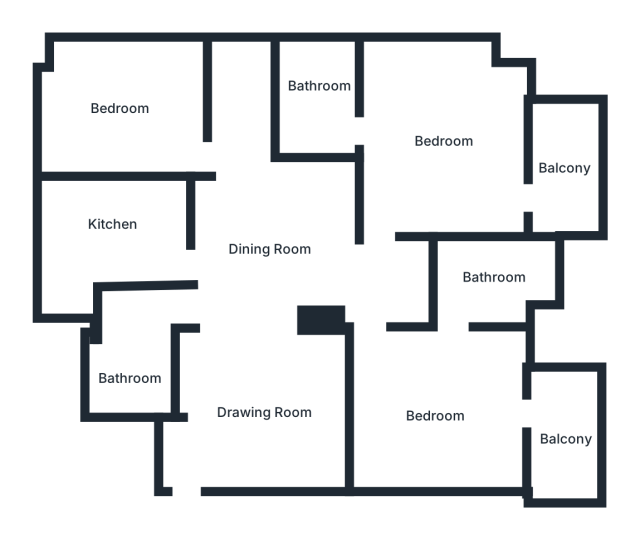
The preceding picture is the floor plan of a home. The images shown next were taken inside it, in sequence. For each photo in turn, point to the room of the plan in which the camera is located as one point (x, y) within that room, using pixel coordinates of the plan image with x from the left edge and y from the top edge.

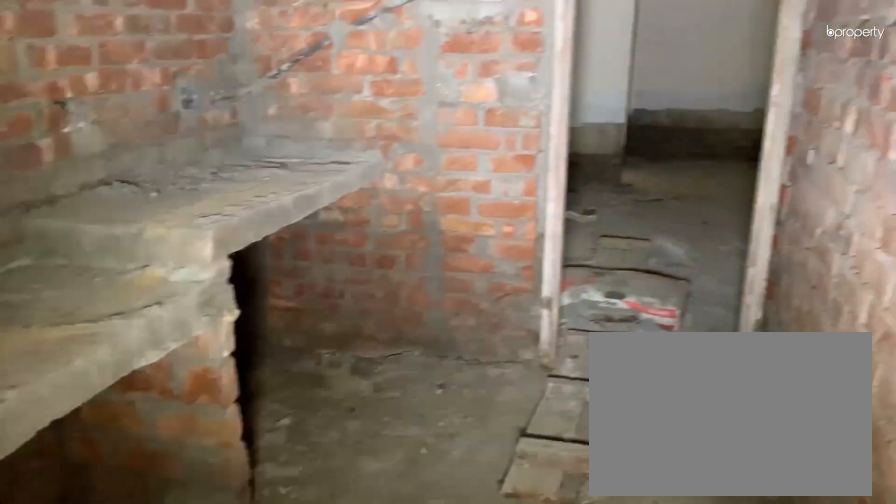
(99, 232)
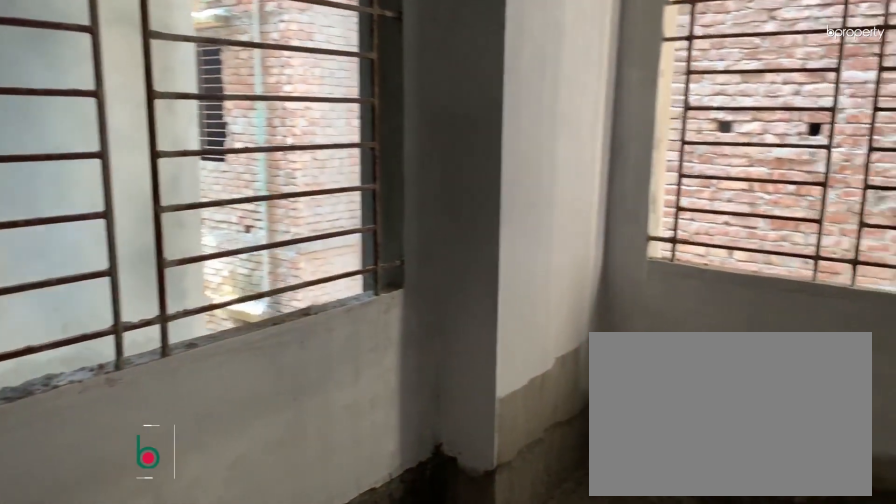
(120, 110)
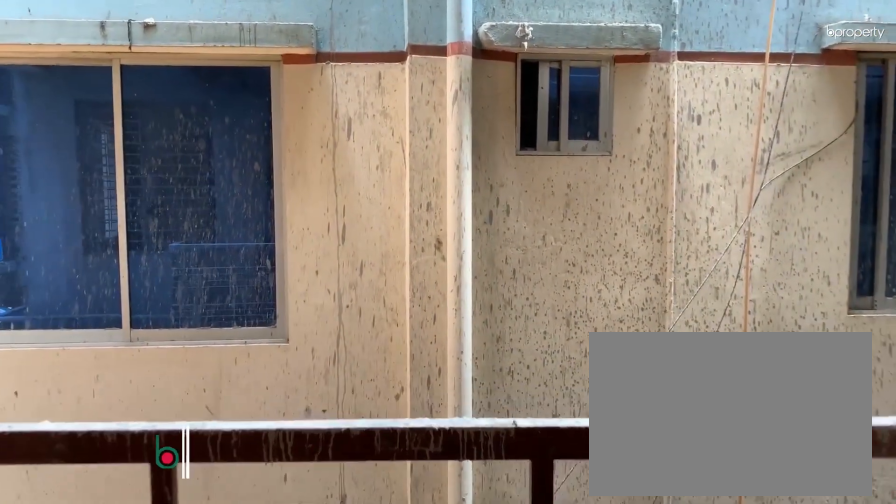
(569, 159)
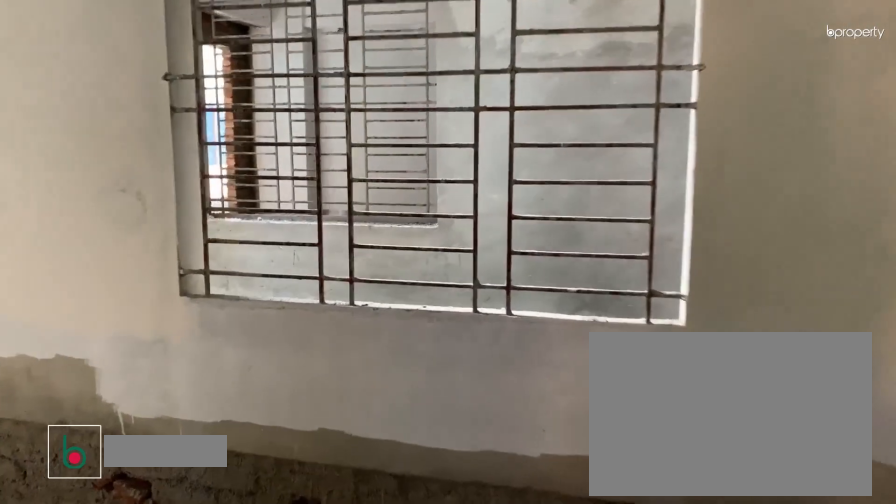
(445, 409)
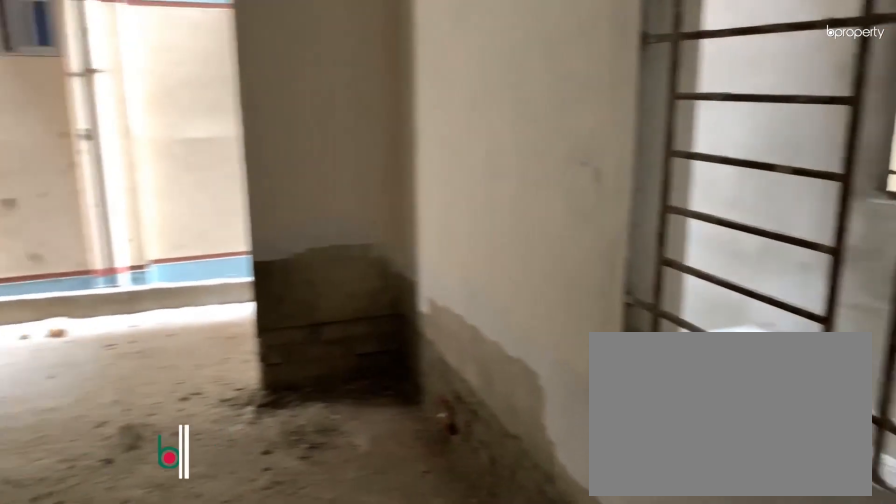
(445, 409)
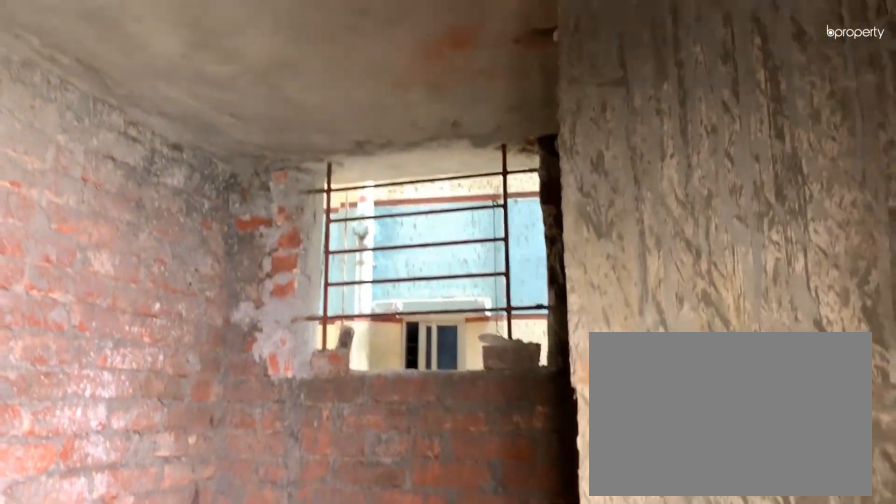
(484, 282)
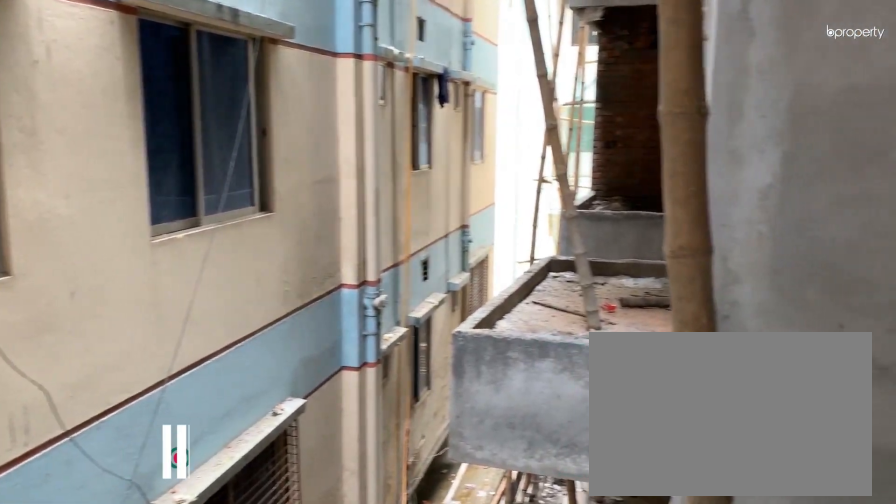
(567, 446)
